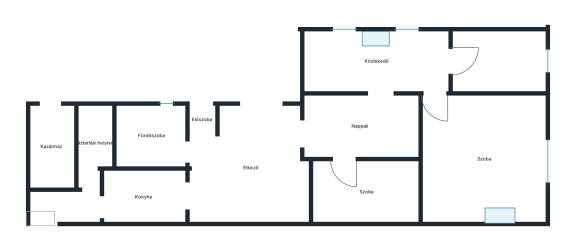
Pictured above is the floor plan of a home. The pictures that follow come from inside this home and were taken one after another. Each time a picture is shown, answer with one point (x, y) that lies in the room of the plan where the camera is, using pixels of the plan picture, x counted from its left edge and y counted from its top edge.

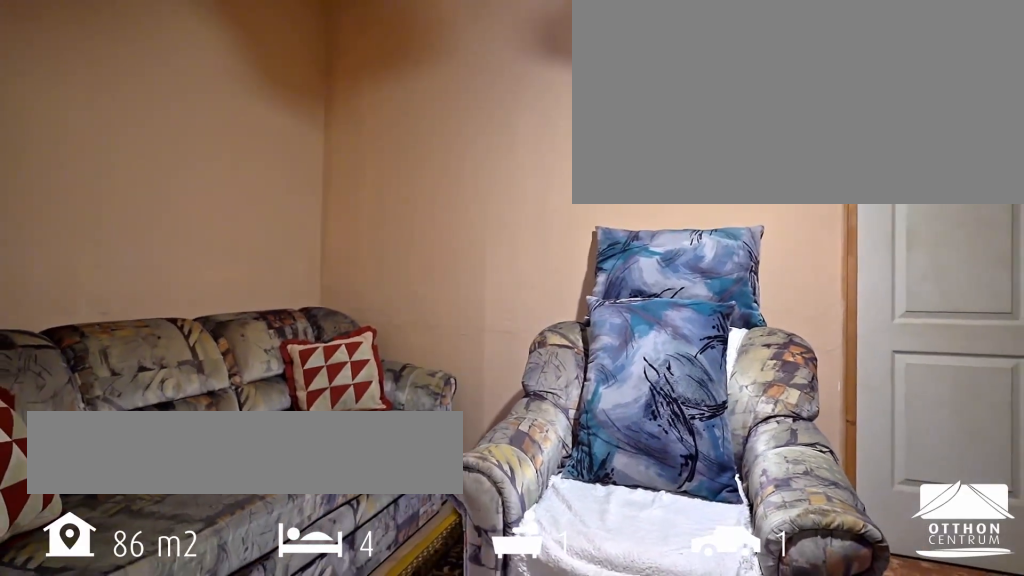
(358, 126)
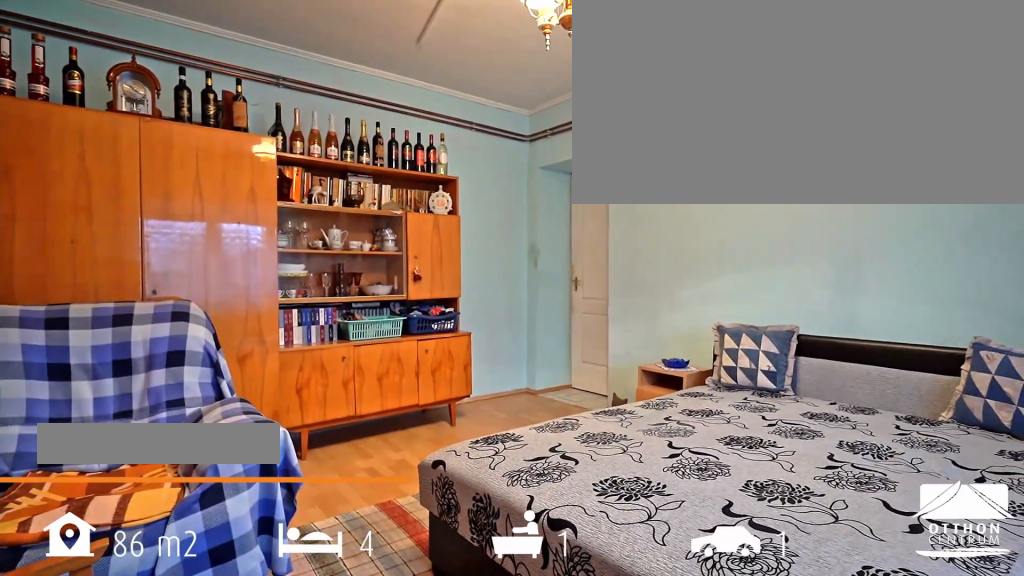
(484, 159)
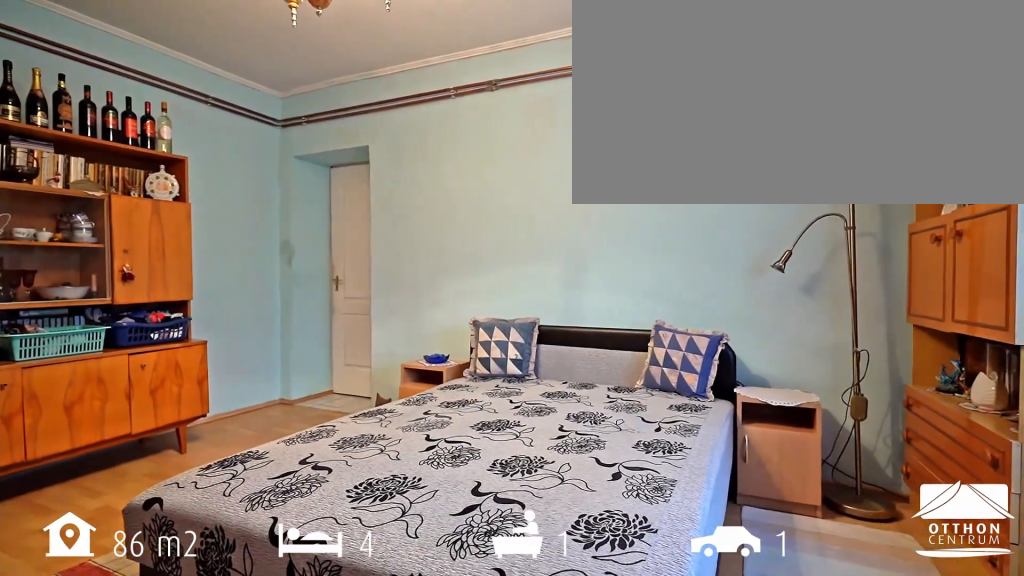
(484, 158)
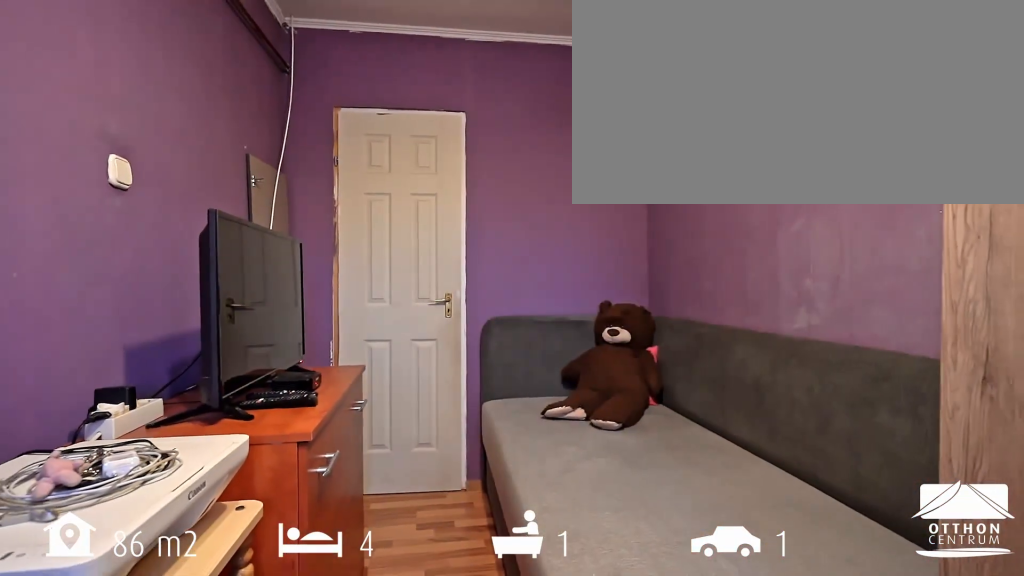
(499, 61)
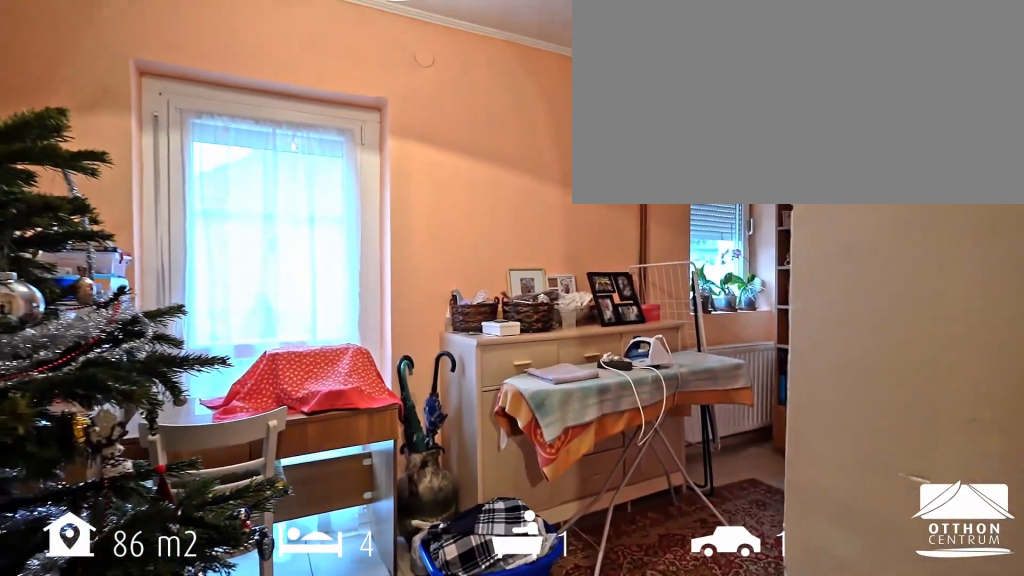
(379, 61)
